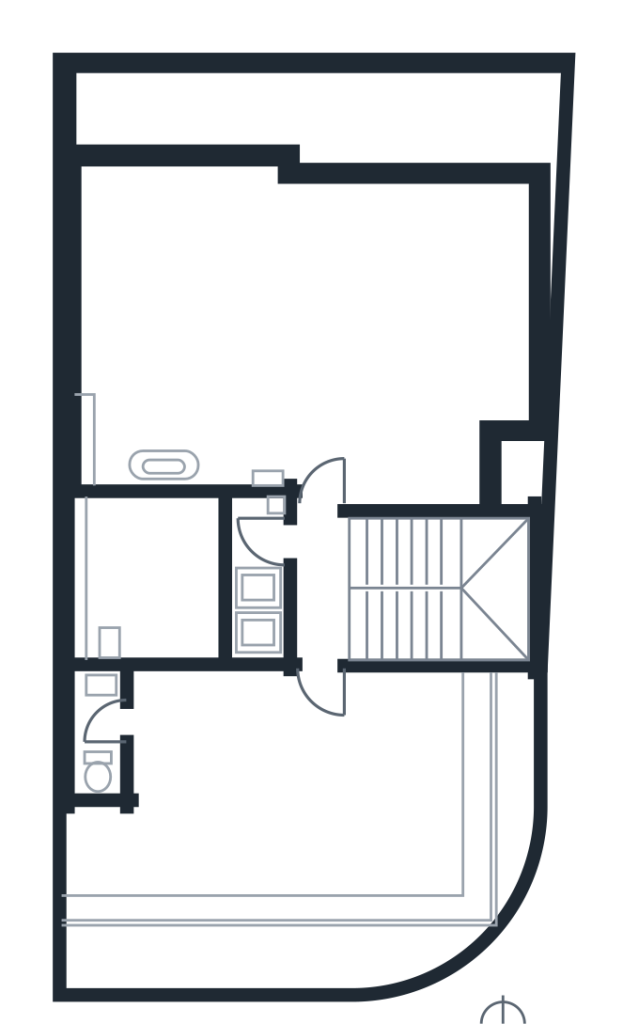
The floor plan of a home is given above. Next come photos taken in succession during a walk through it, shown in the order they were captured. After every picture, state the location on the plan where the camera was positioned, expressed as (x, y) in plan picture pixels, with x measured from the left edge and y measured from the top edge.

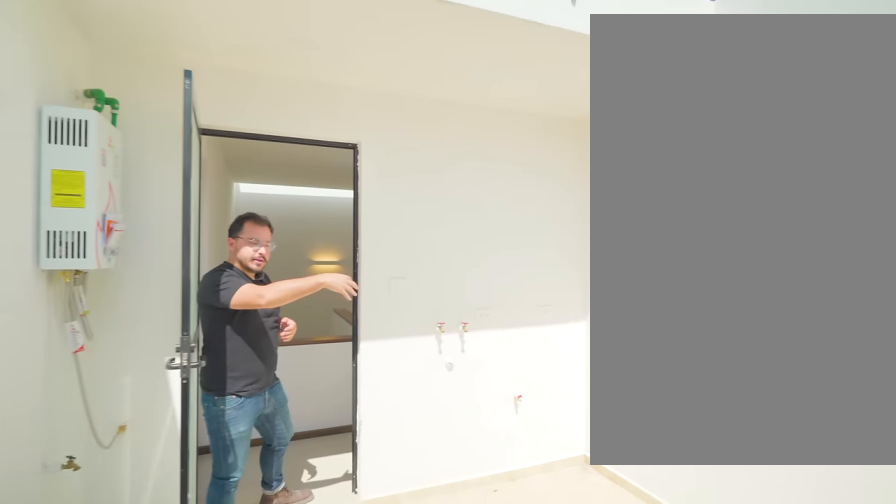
(179, 530)
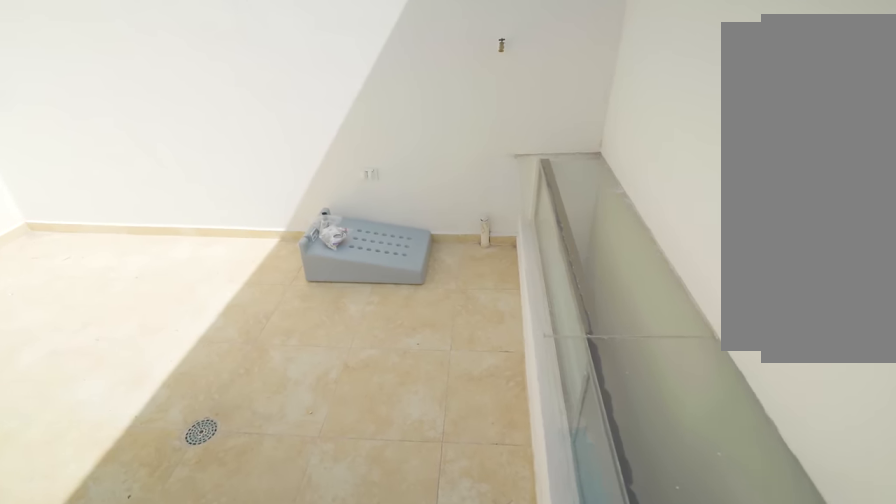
(118, 536)
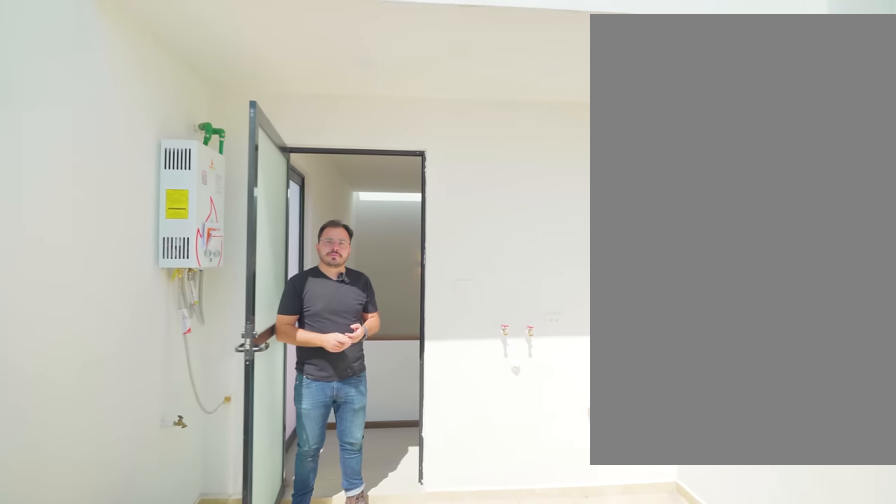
(116, 536)
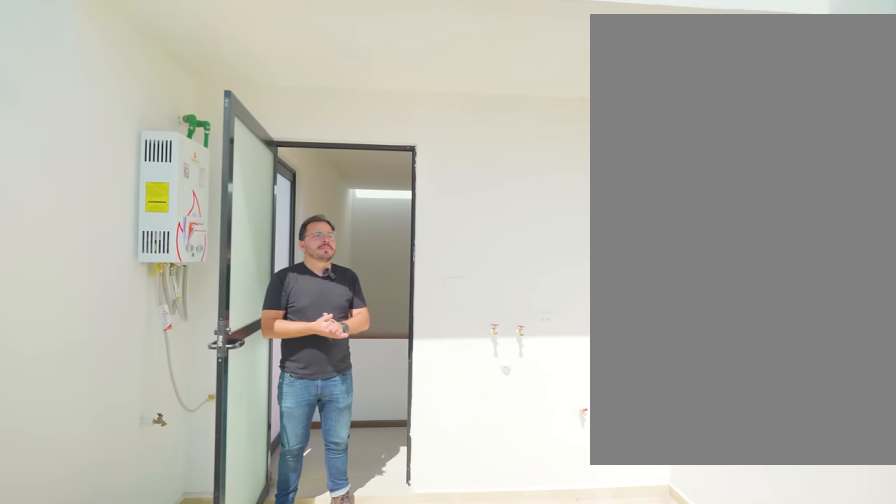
(116, 536)
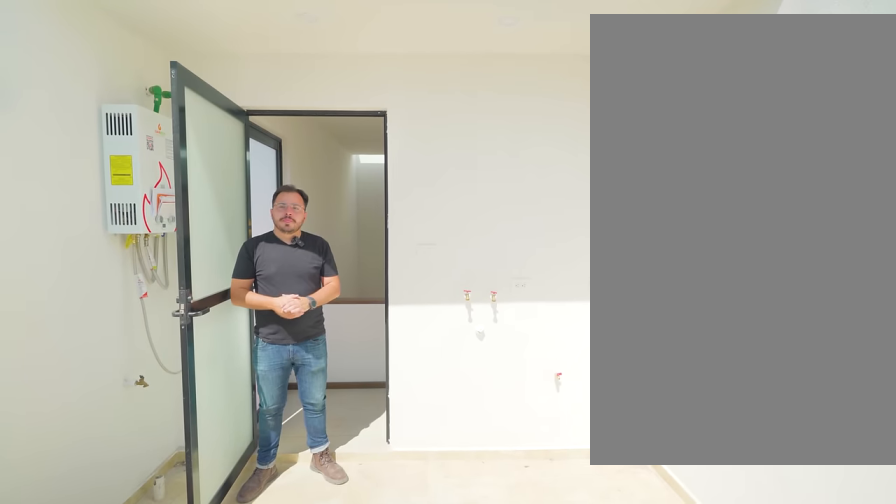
(116, 546)
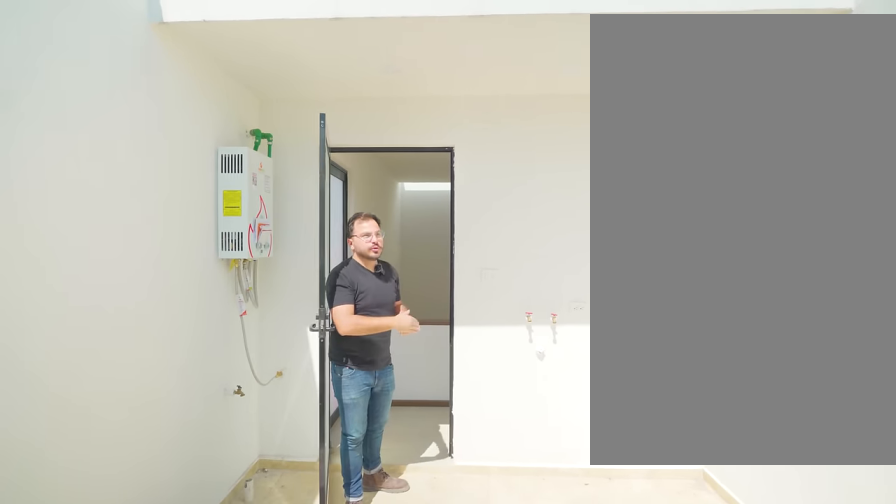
(116, 549)
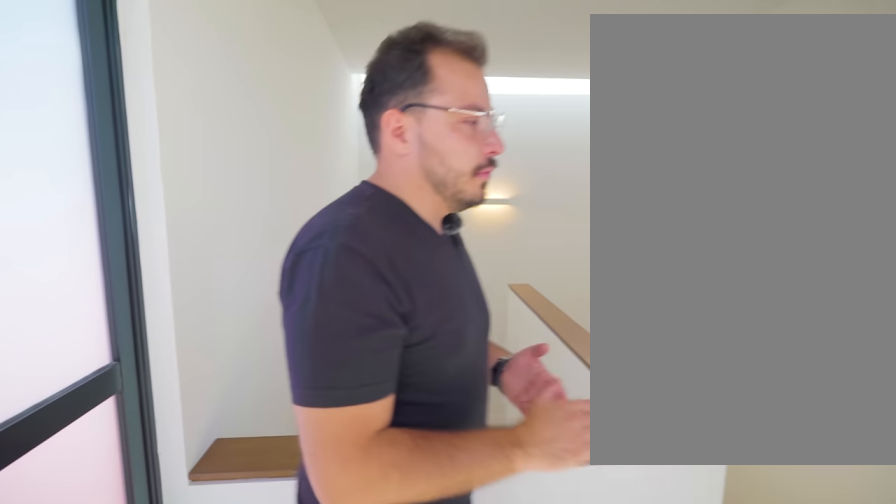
(312, 545)
